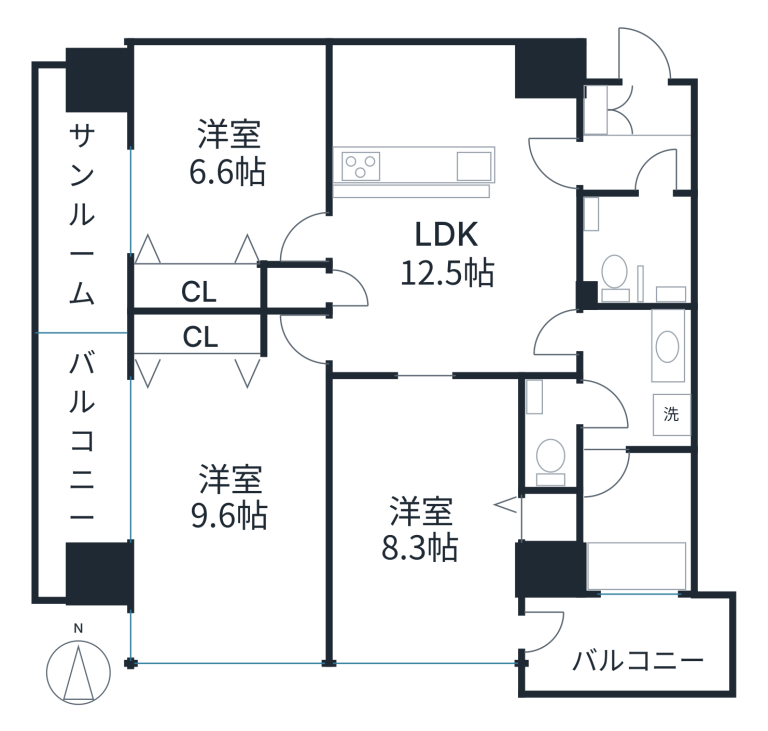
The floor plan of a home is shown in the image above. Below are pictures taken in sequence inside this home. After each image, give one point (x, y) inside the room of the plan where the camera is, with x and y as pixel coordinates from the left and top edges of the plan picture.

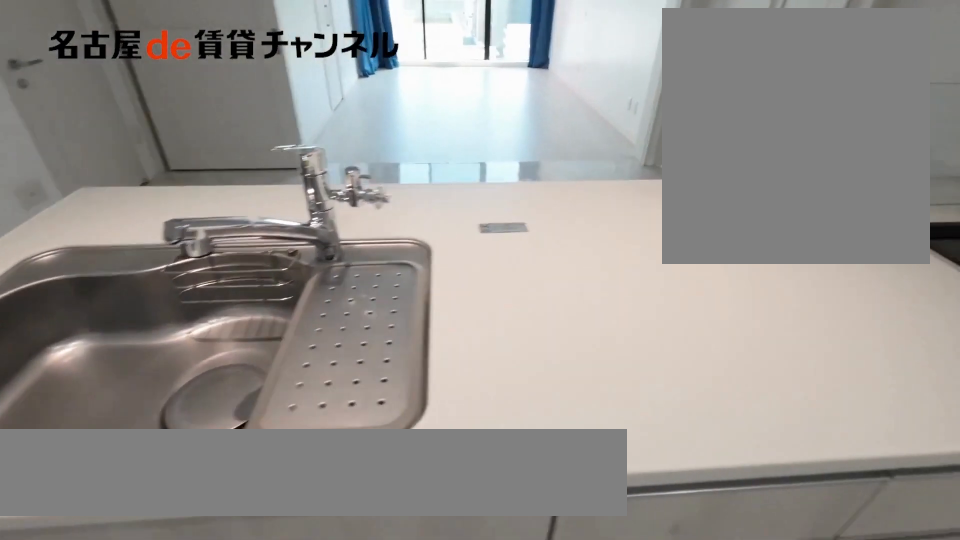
(407, 172)
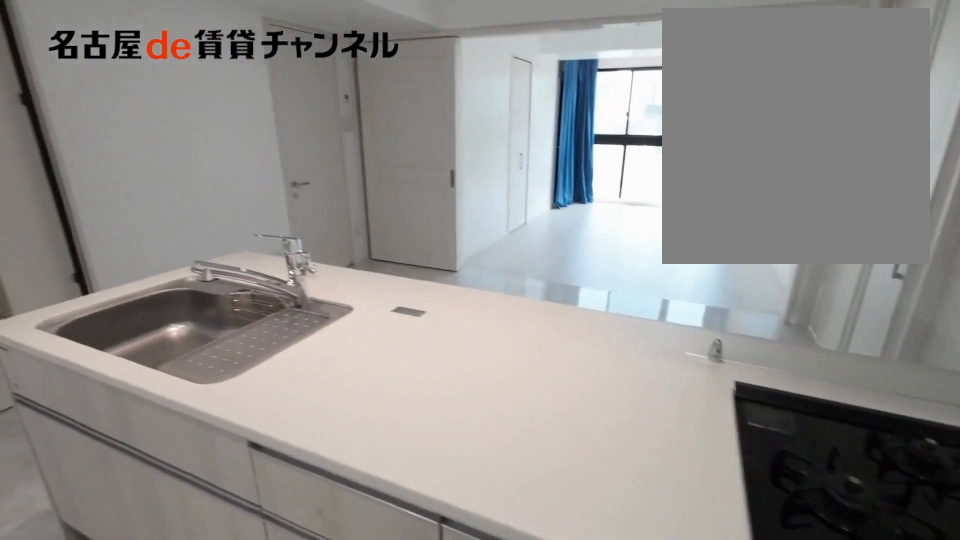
(407, 172)
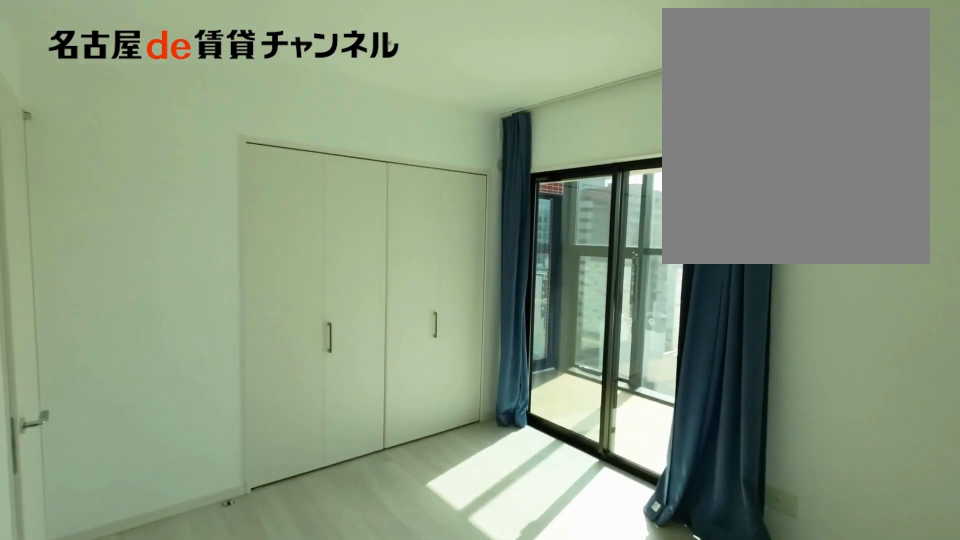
(230, 154)
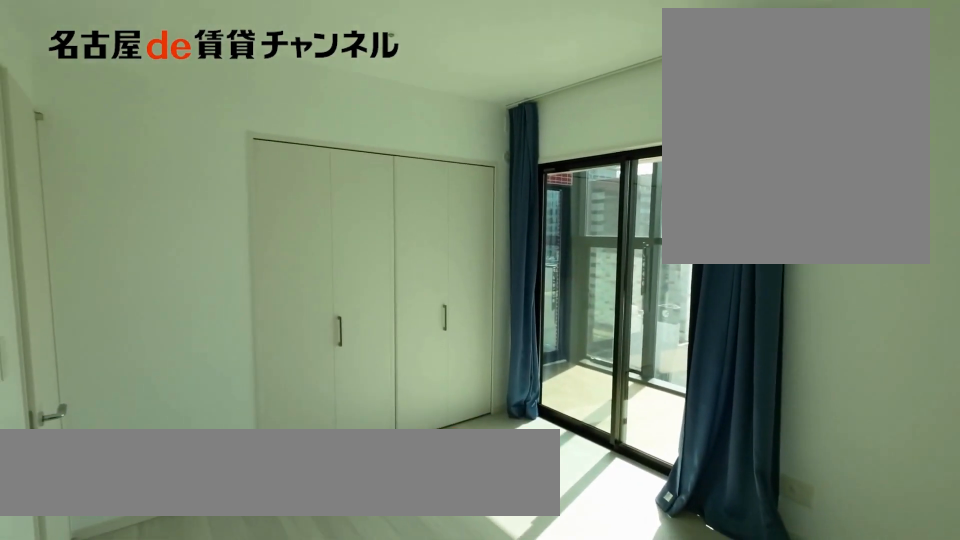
(230, 154)
